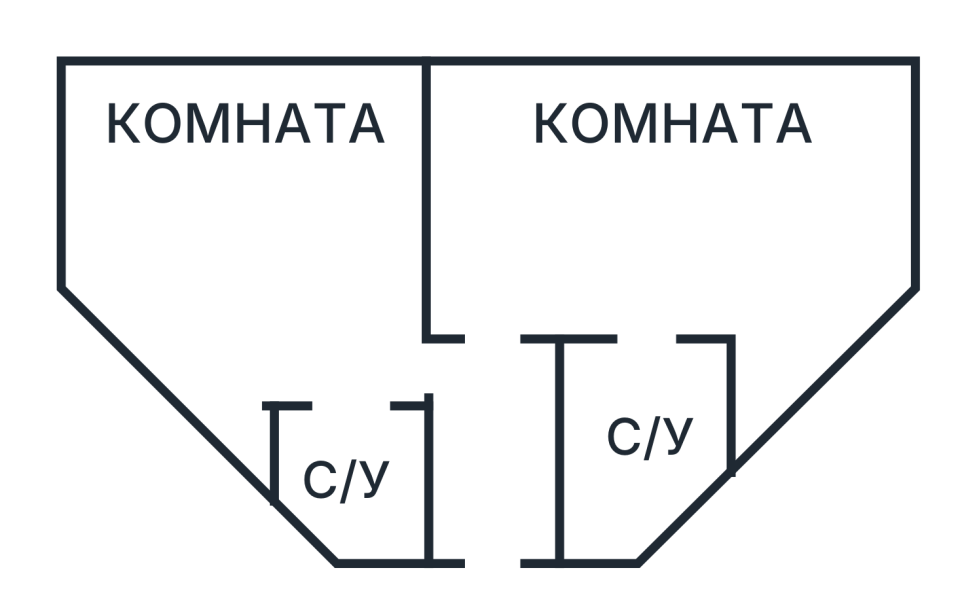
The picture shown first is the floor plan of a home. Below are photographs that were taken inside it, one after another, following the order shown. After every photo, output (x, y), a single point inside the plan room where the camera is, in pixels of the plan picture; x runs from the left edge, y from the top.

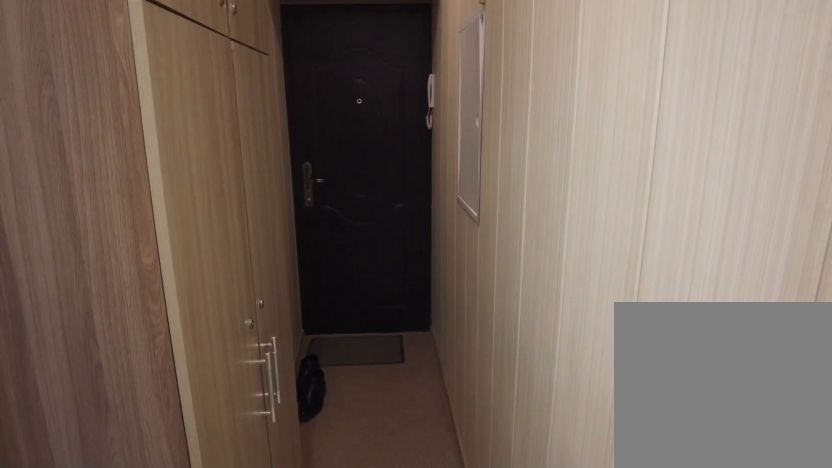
(504, 475)
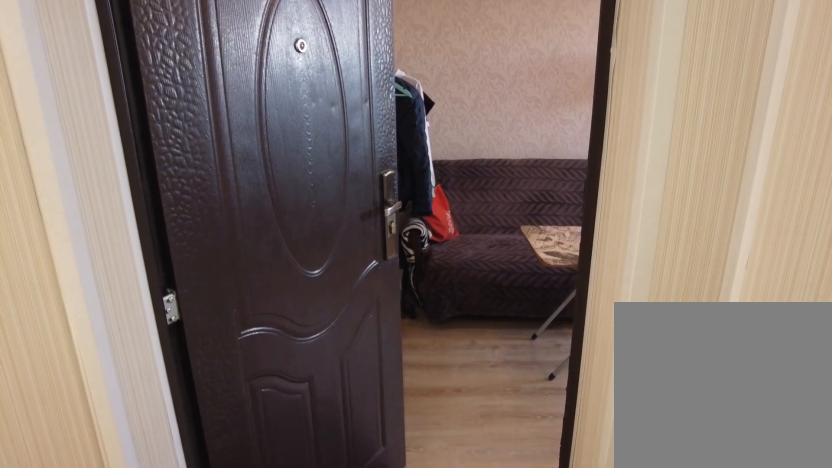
(504, 475)
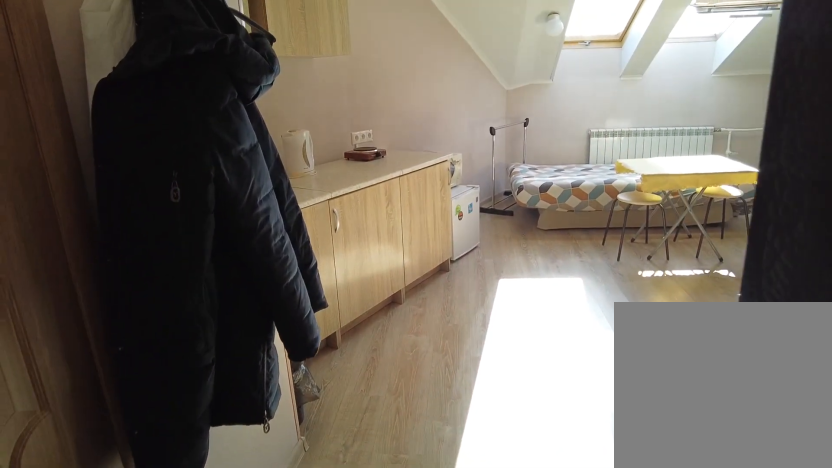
(461, 385)
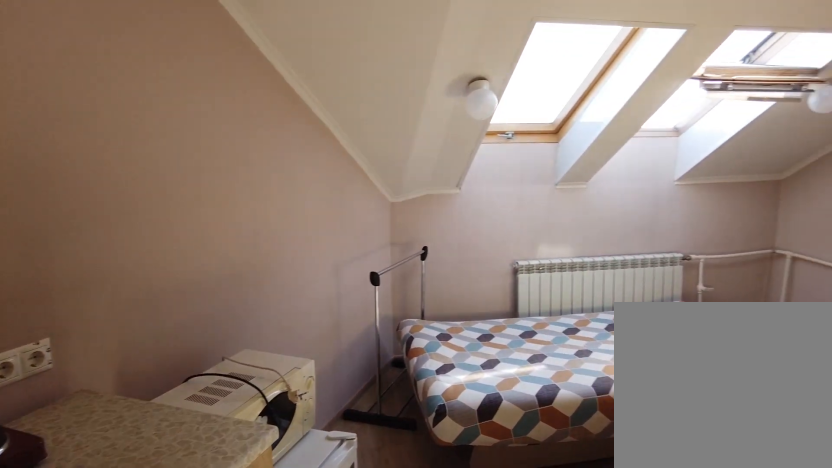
(314, 322)
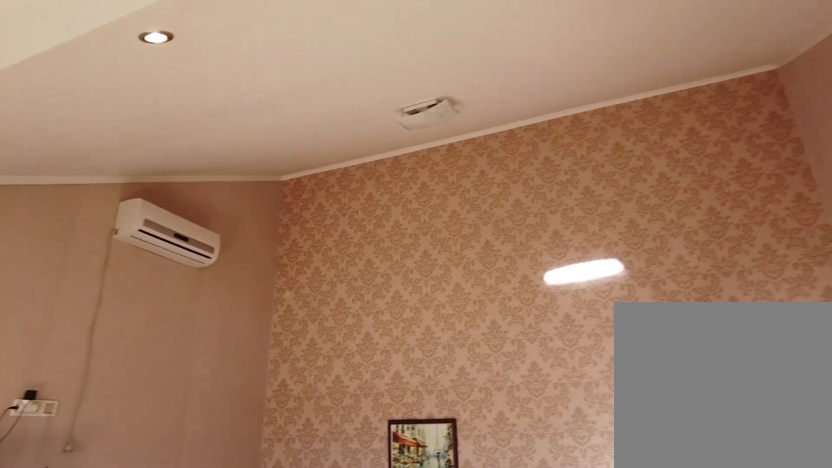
(314, 322)
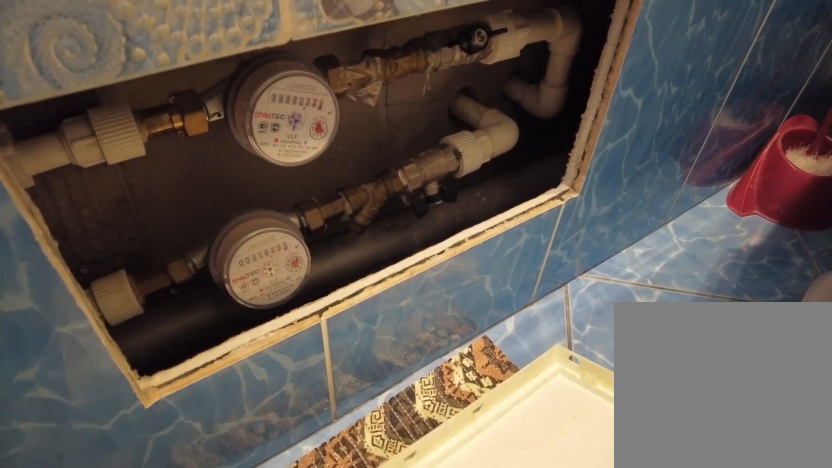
(370, 459)
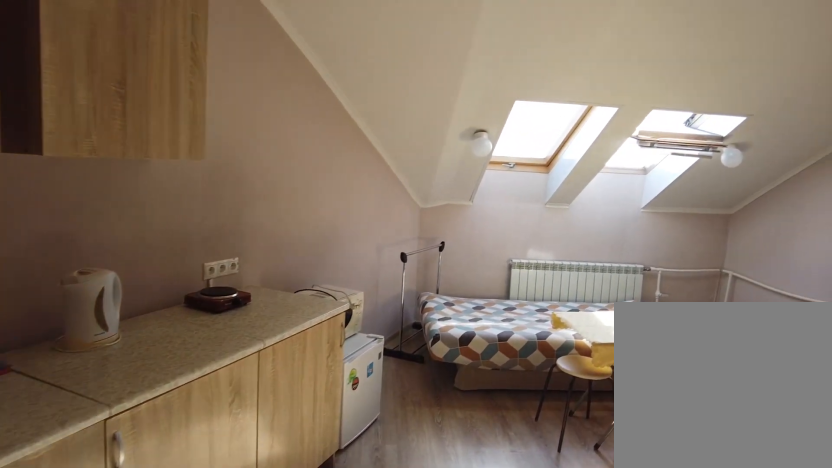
(323, 353)
